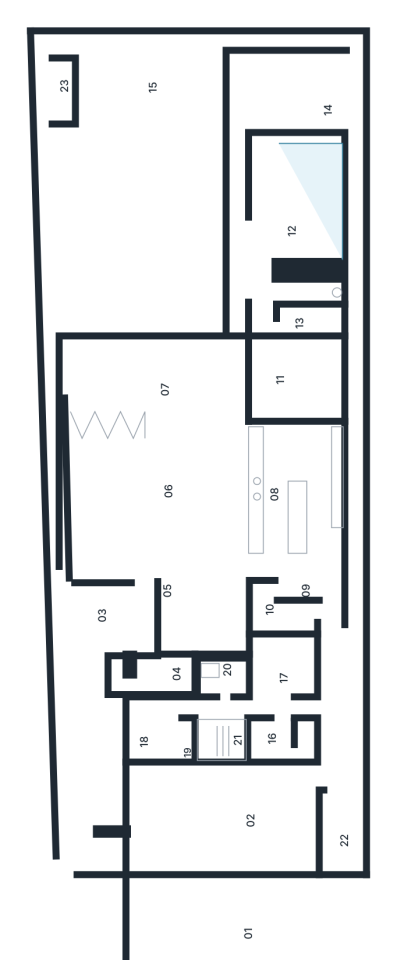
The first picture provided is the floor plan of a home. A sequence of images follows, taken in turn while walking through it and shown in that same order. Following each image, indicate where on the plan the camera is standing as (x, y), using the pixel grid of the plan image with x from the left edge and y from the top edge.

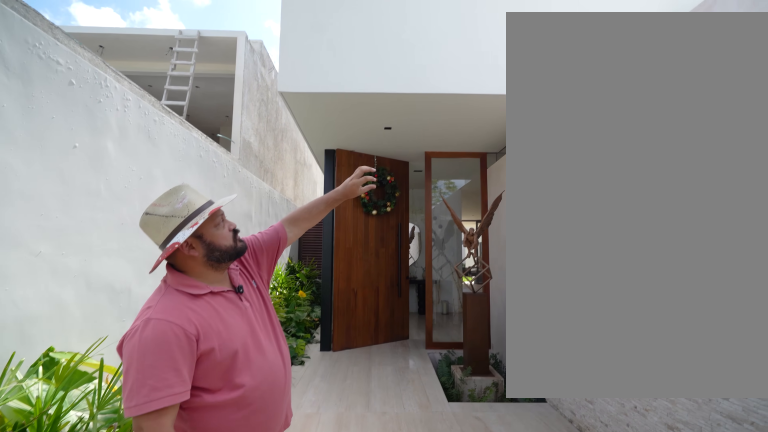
(101, 734)
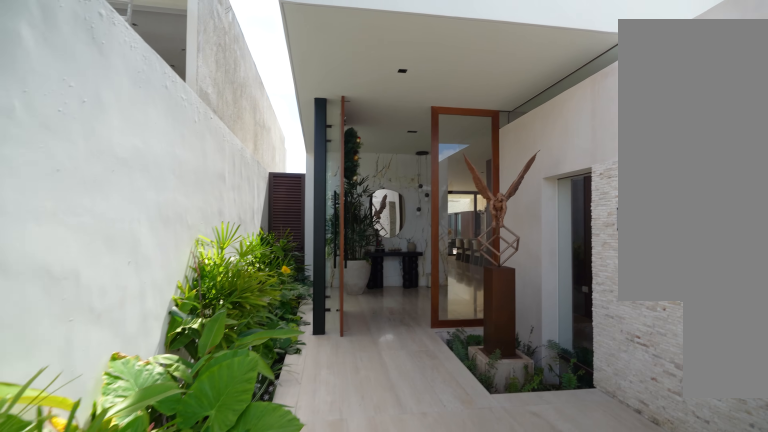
(96, 713)
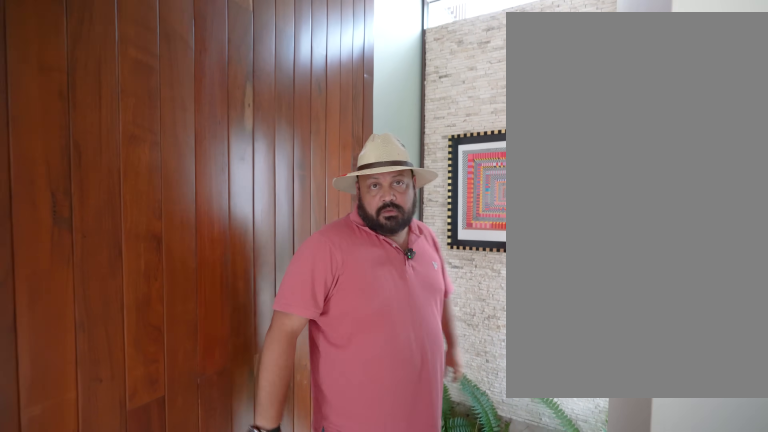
(146, 668)
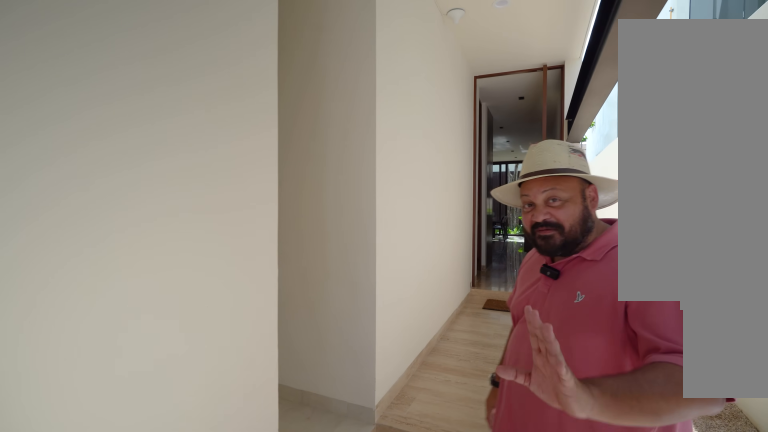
(333, 732)
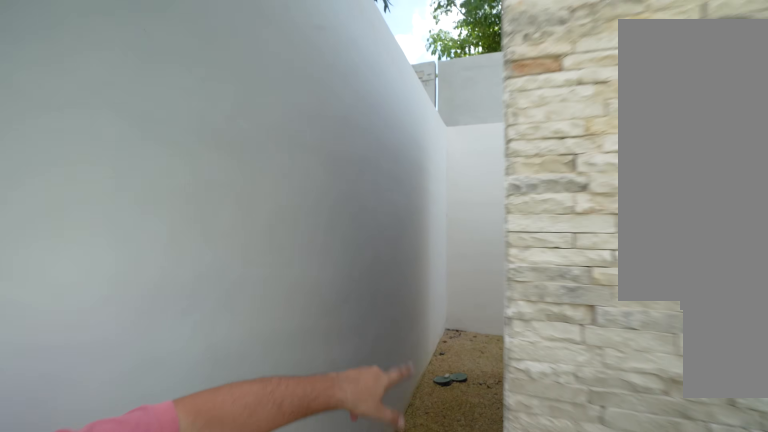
(57, 144)
